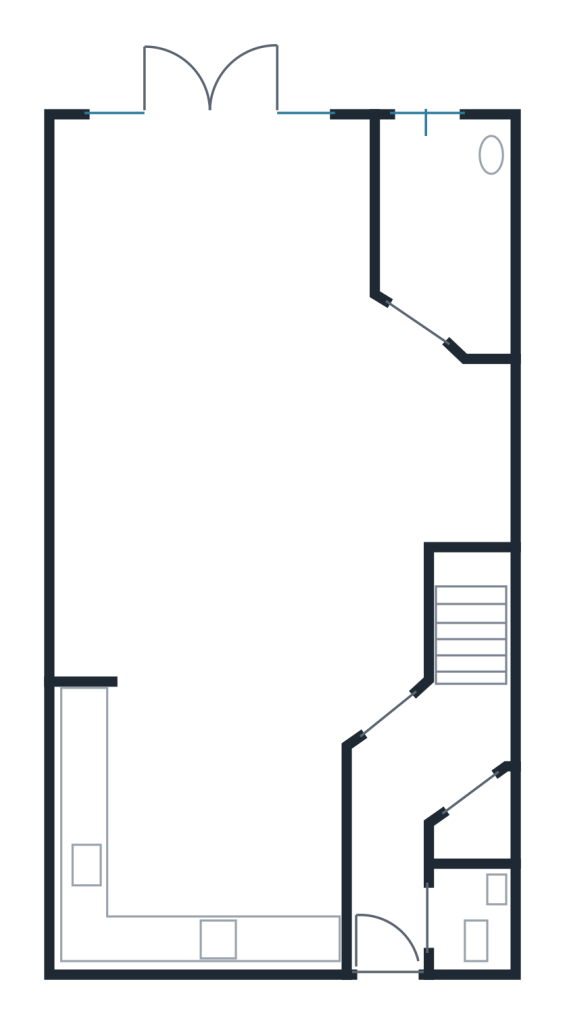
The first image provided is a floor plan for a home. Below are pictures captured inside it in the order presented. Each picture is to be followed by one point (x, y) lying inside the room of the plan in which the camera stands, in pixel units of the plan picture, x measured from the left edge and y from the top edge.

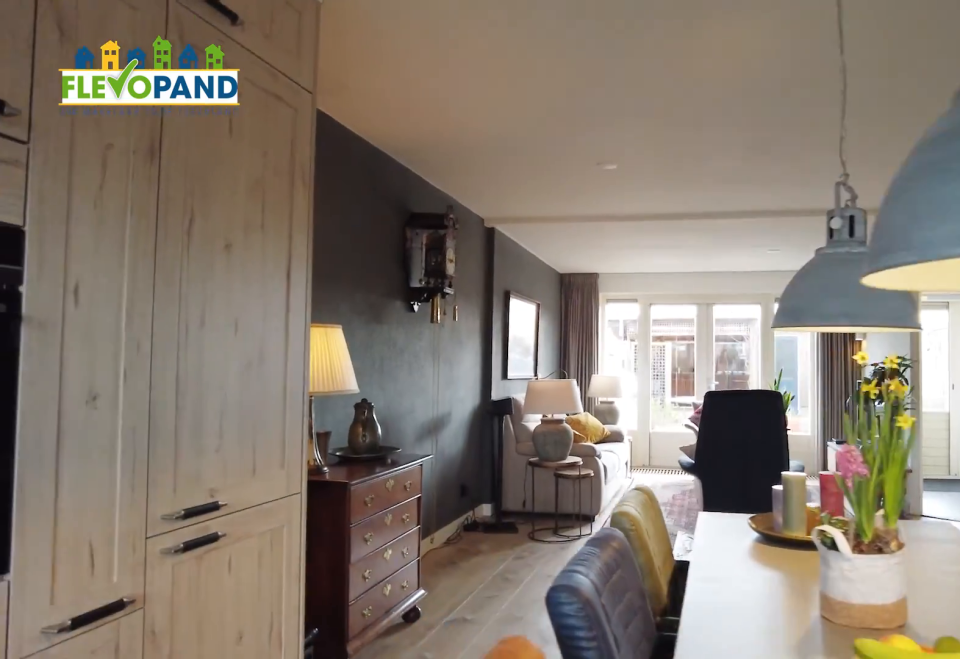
(206, 819)
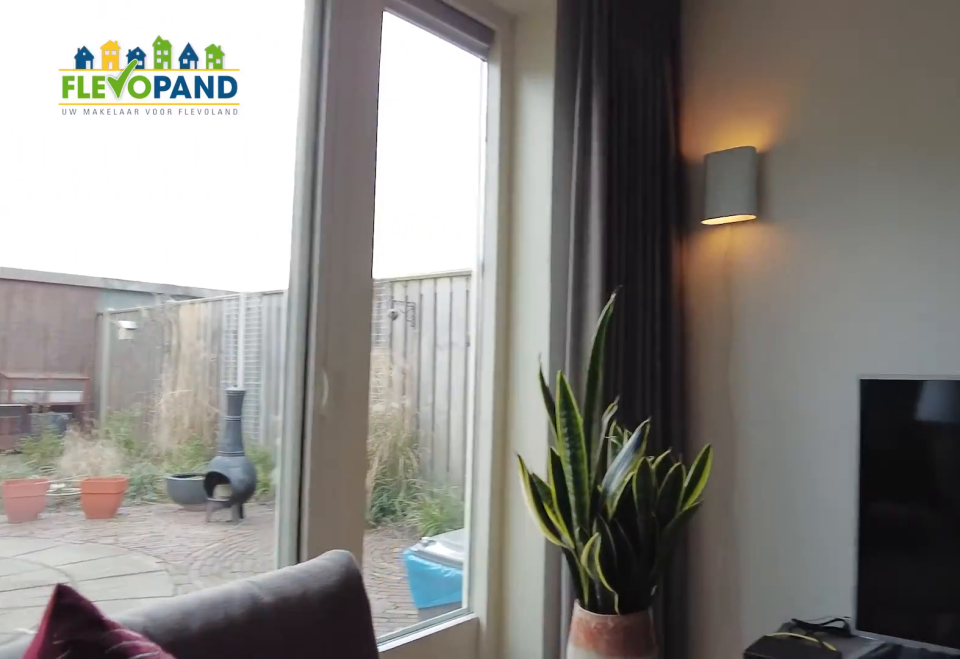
(366, 470)
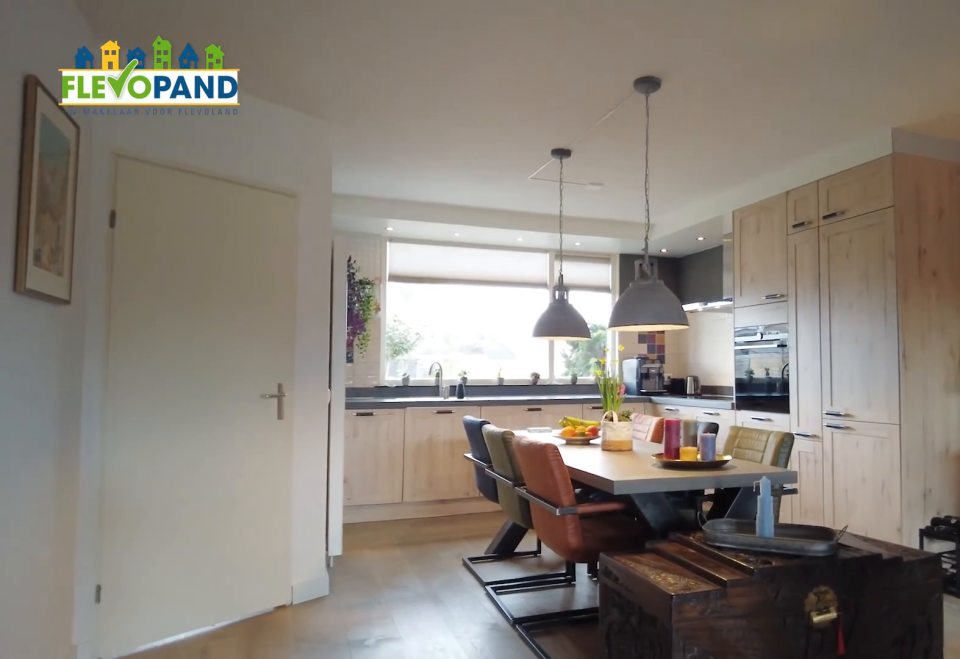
(366, 470)
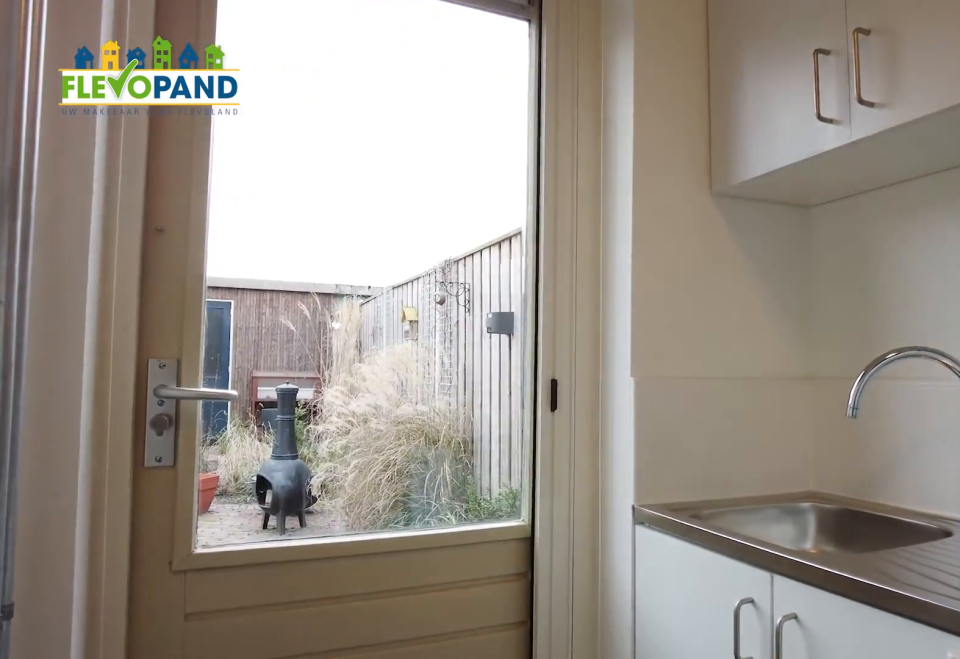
(444, 226)
